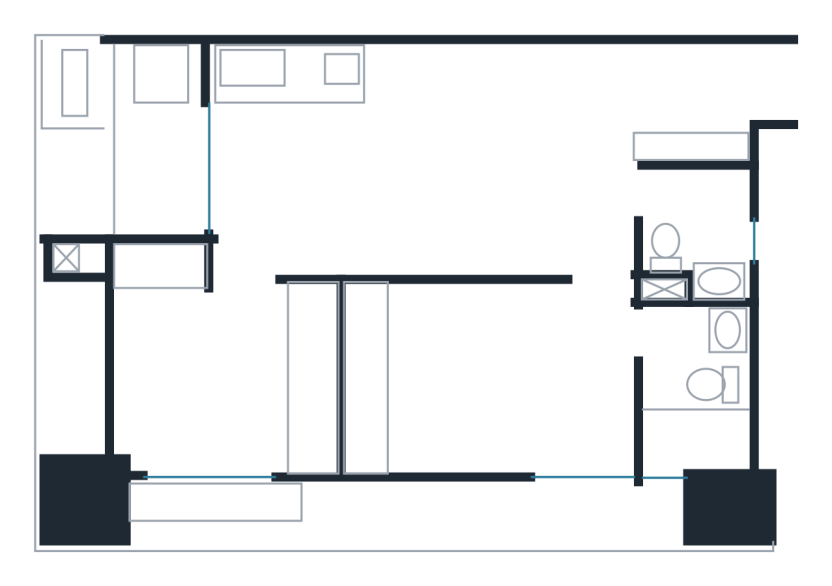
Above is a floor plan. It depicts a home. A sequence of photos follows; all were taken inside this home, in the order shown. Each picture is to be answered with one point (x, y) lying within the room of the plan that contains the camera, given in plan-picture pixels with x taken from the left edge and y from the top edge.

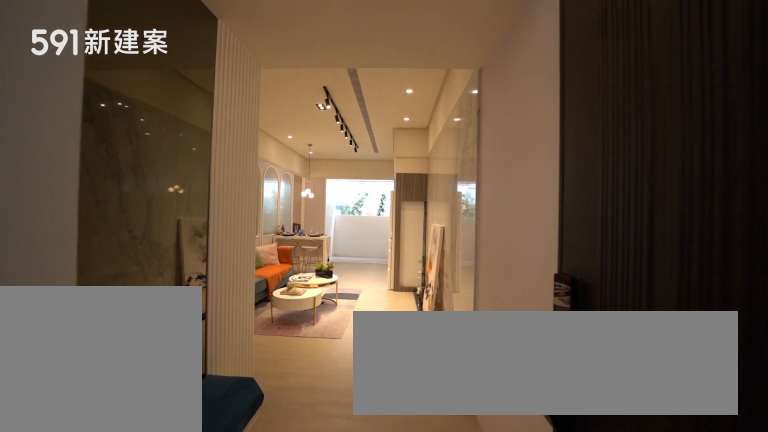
(703, 86)
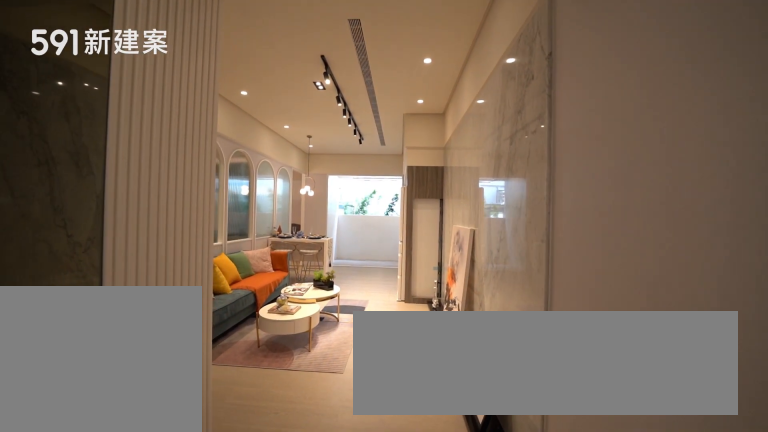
(703, 86)
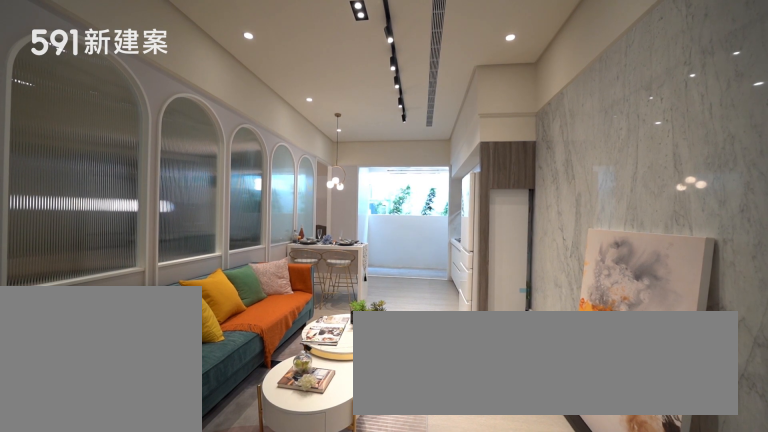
(485, 162)
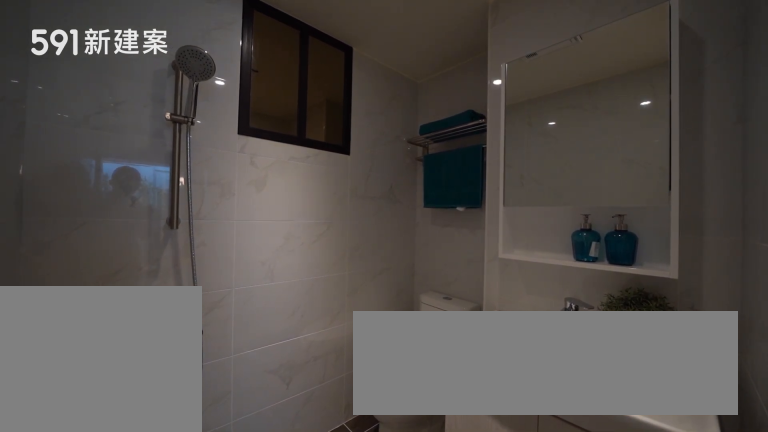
(697, 229)
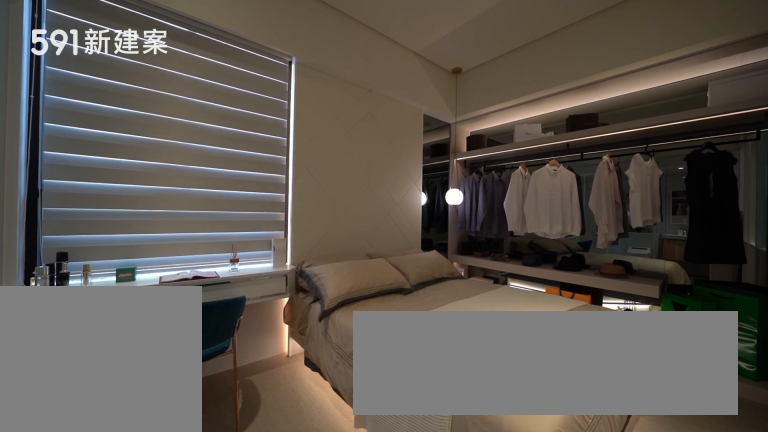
(487, 378)
